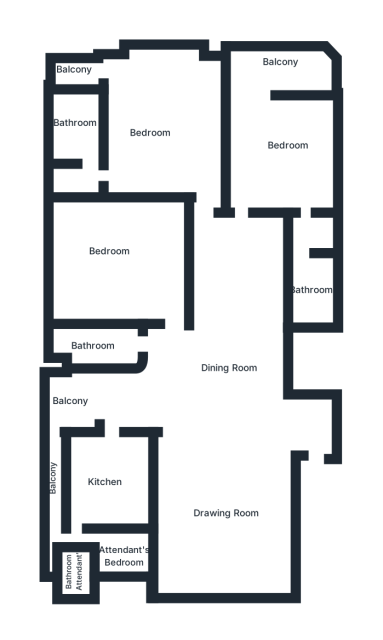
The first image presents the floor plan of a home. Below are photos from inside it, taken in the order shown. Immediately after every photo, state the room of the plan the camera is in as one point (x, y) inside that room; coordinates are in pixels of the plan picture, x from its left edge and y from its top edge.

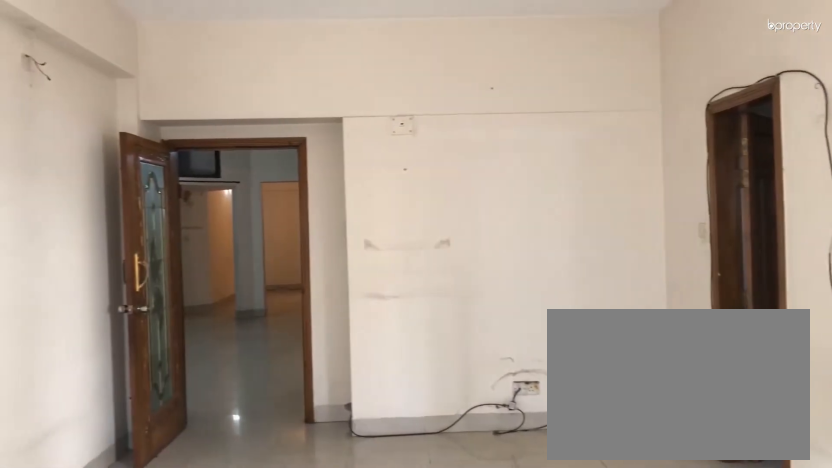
(130, 89)
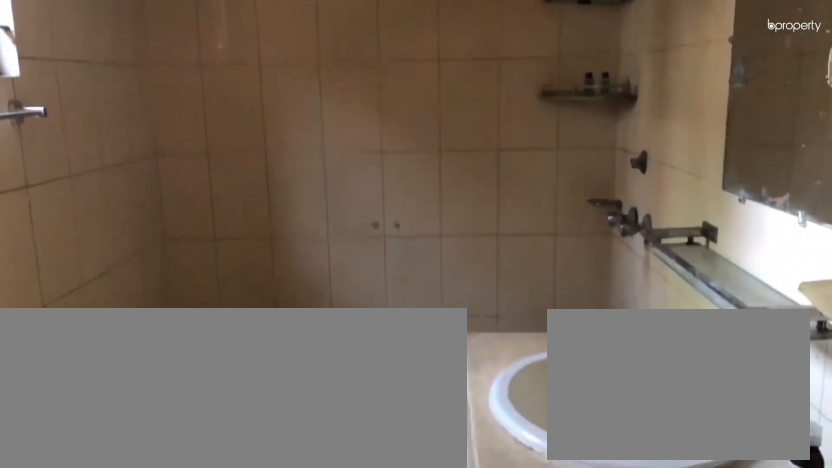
(85, 127)
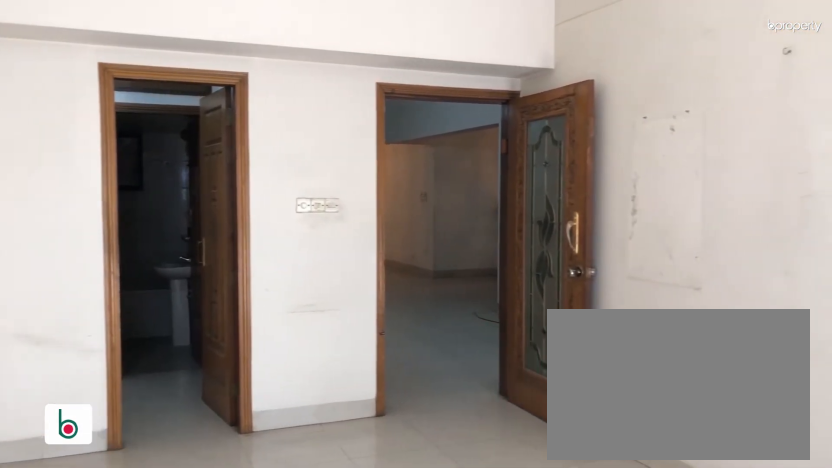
(282, 130)
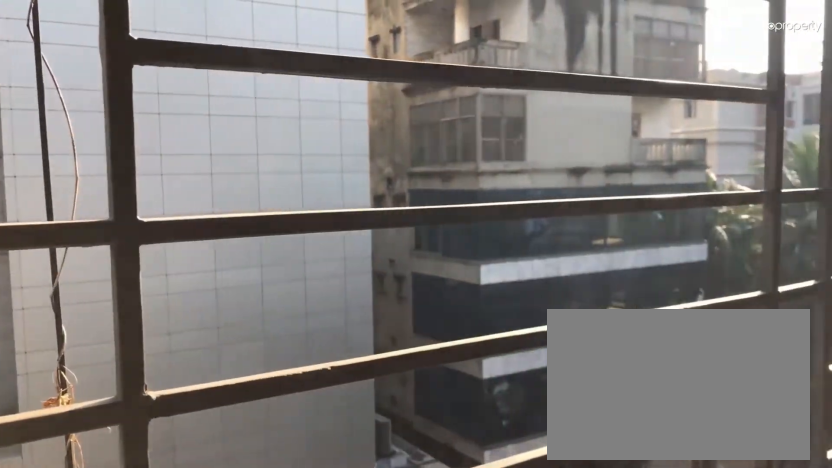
(270, 69)
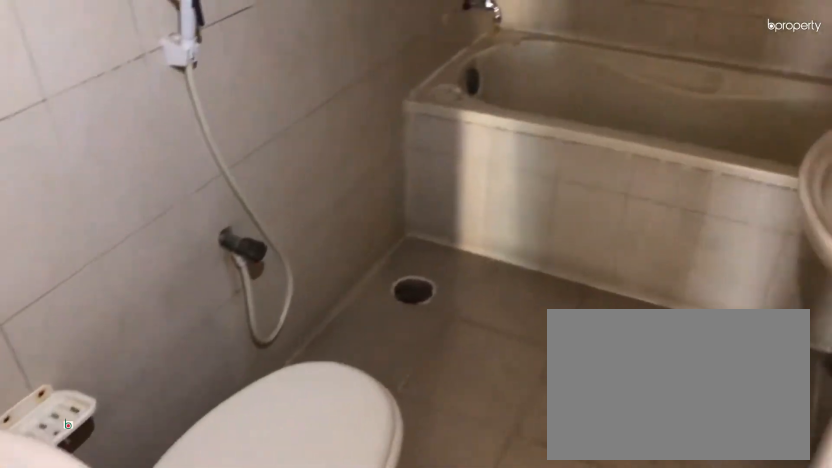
(308, 286)
